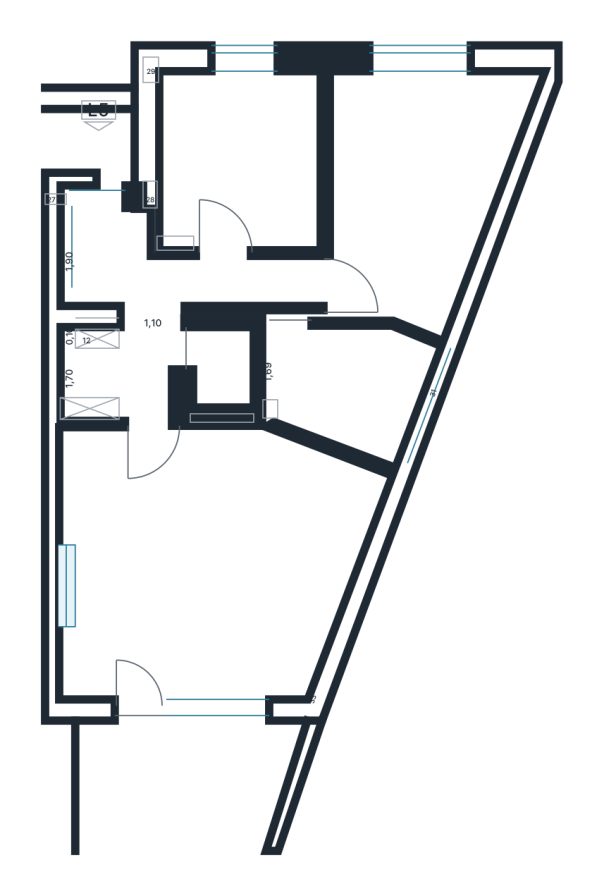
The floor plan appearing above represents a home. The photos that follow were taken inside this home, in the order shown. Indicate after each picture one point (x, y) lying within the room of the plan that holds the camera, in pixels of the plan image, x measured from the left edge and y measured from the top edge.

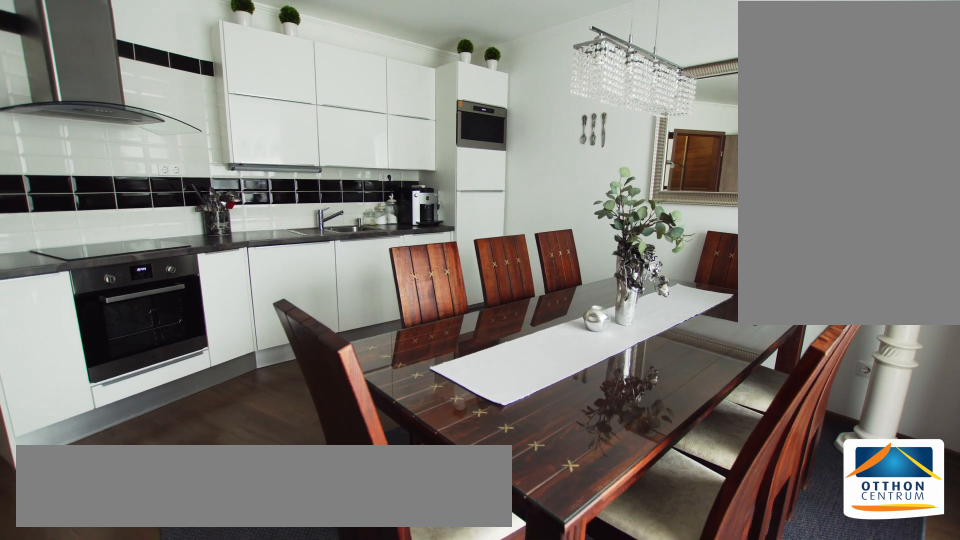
(210, 565)
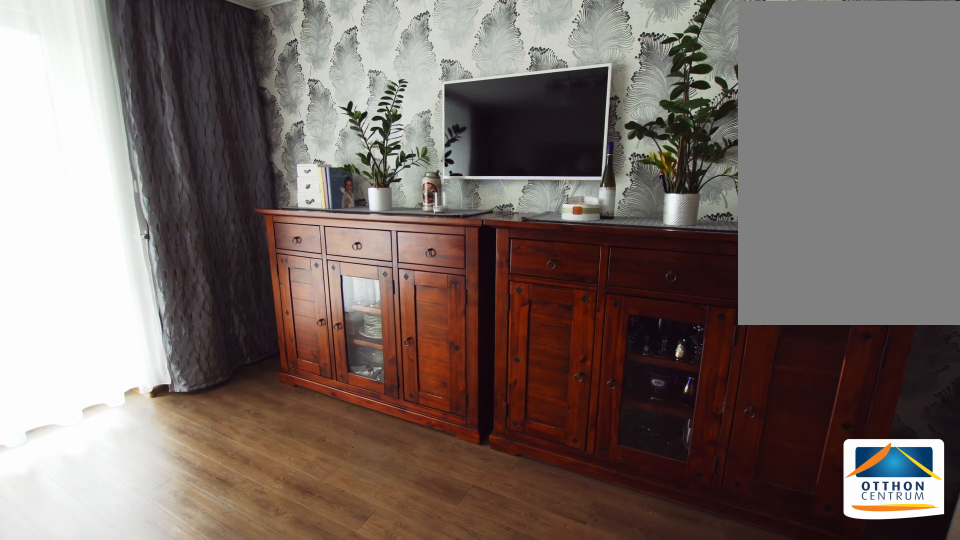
(211, 565)
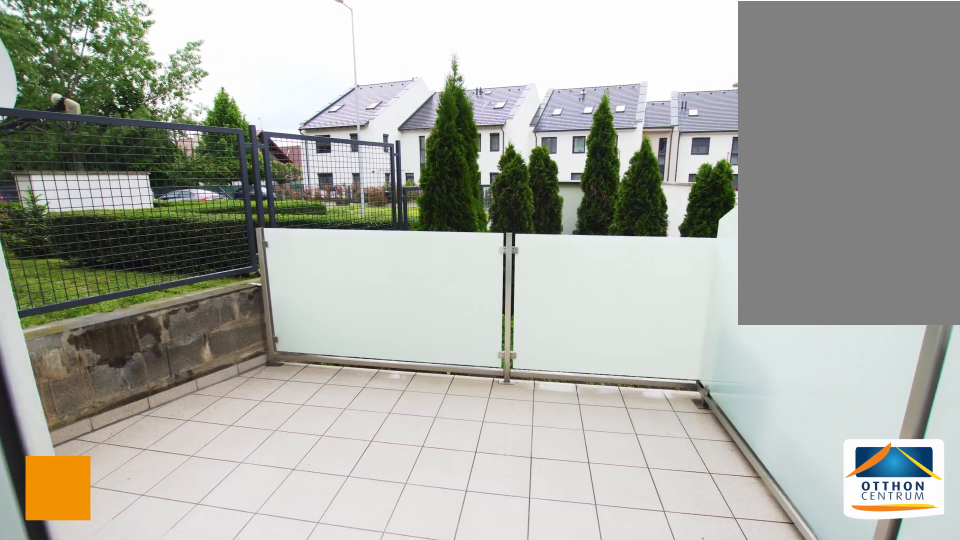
(210, 789)
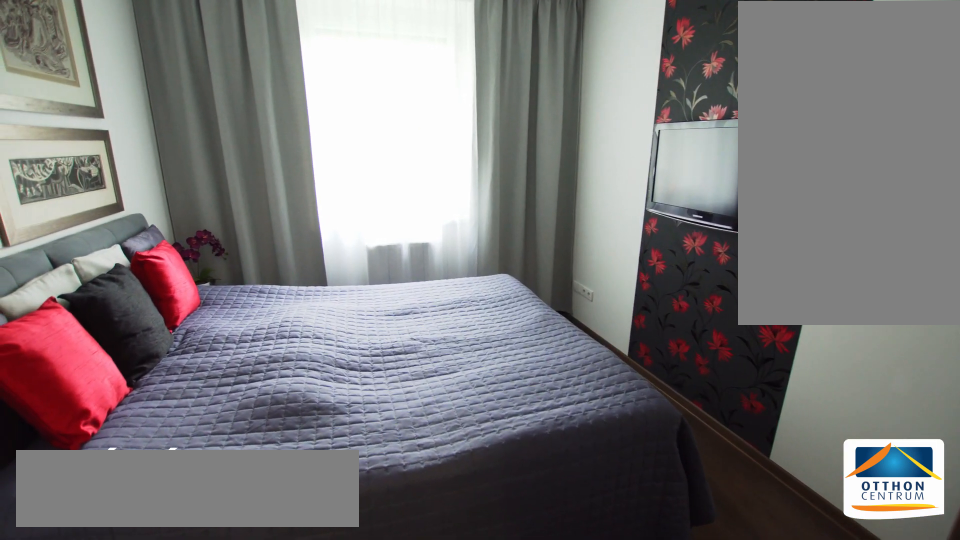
(238, 166)
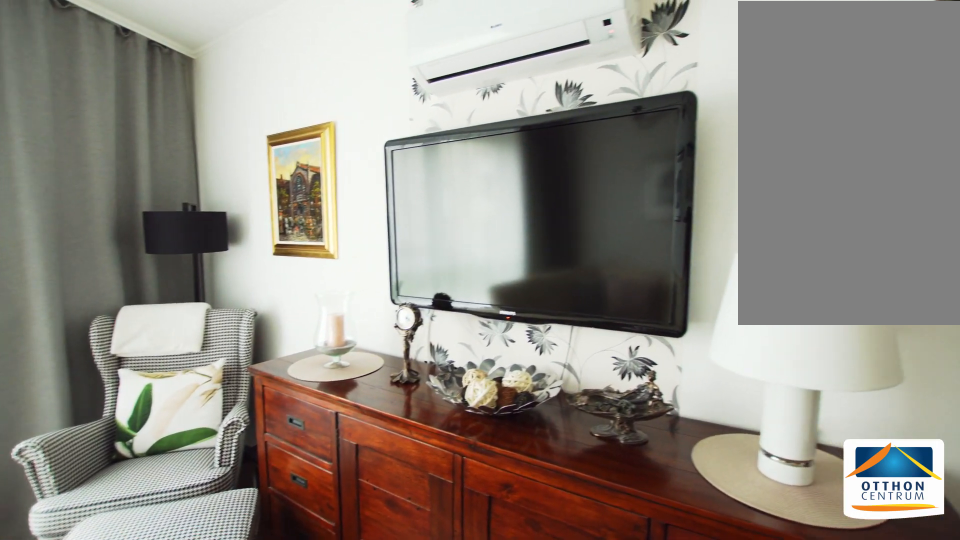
(340, 194)
